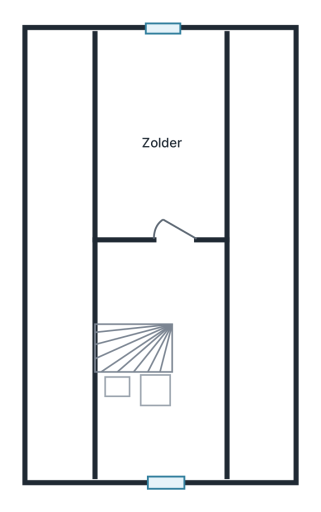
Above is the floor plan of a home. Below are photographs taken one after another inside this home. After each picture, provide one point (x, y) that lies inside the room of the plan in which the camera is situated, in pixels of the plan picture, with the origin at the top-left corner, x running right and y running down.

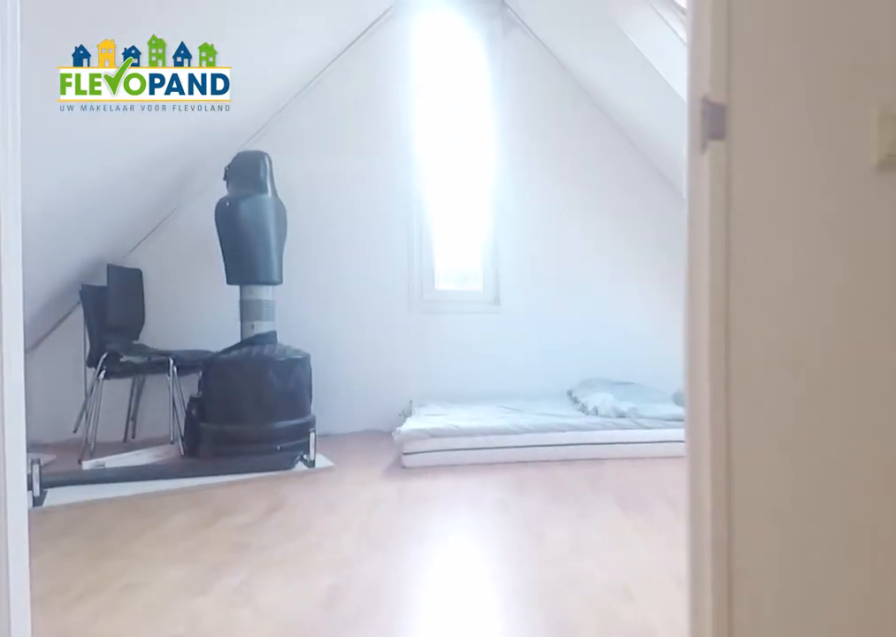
(164, 366)
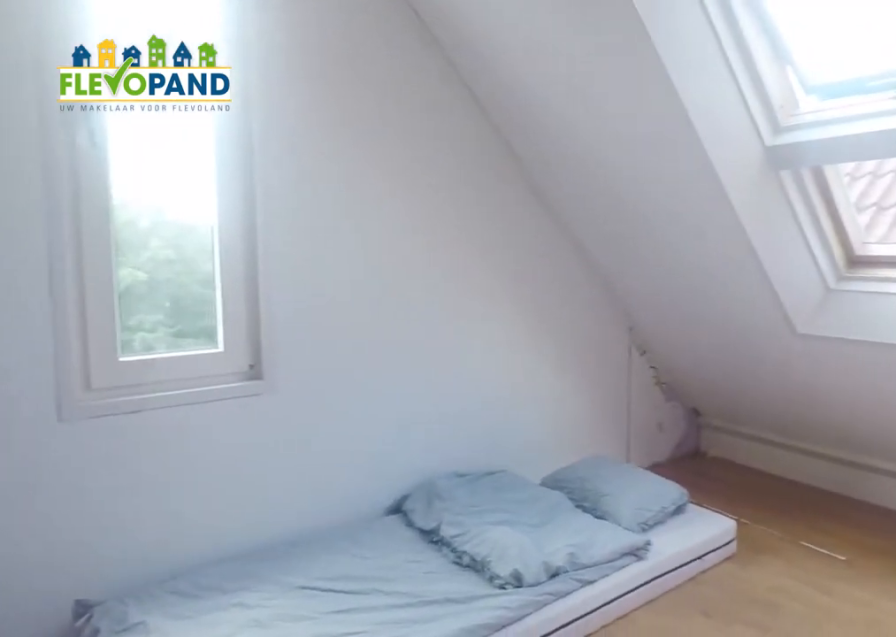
(162, 137)
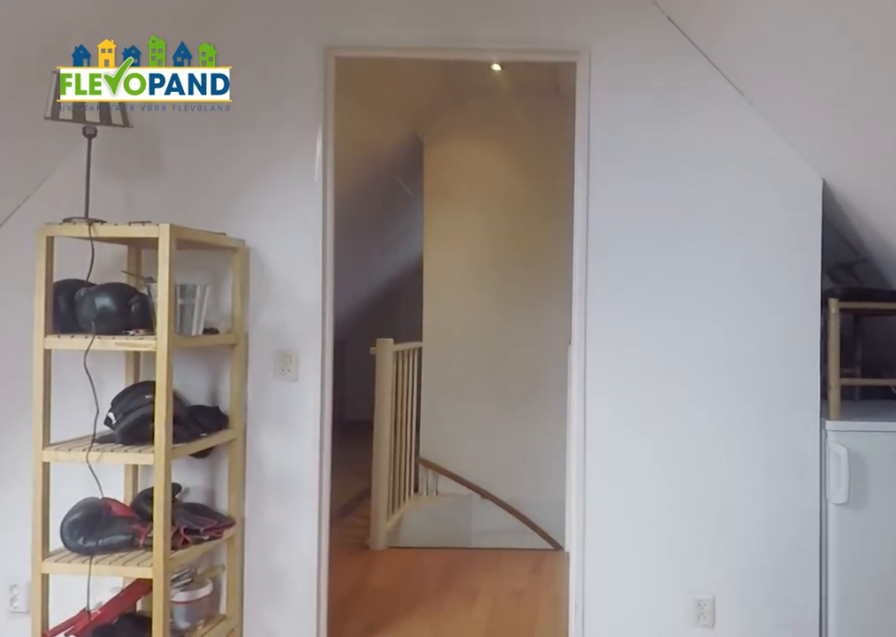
(162, 137)
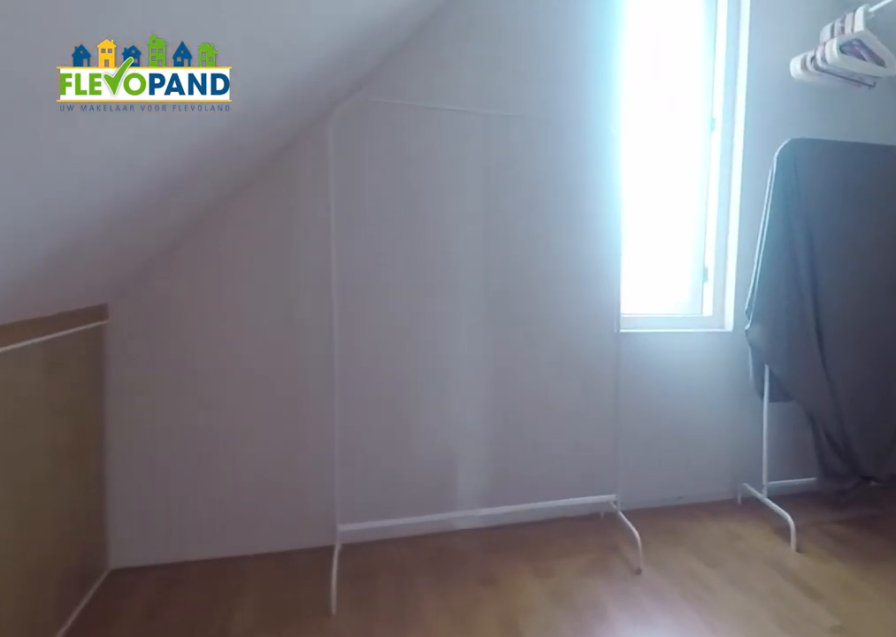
(165, 361)
